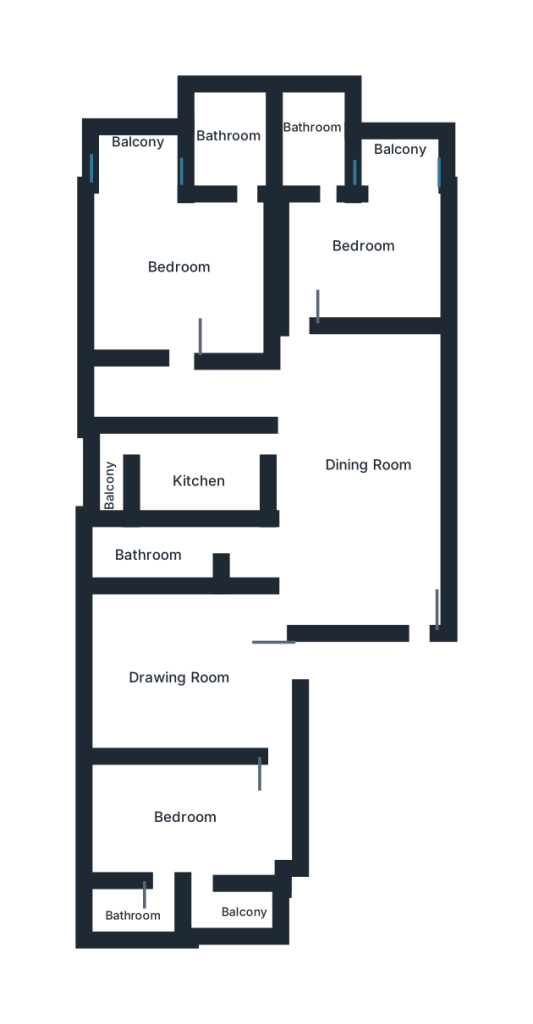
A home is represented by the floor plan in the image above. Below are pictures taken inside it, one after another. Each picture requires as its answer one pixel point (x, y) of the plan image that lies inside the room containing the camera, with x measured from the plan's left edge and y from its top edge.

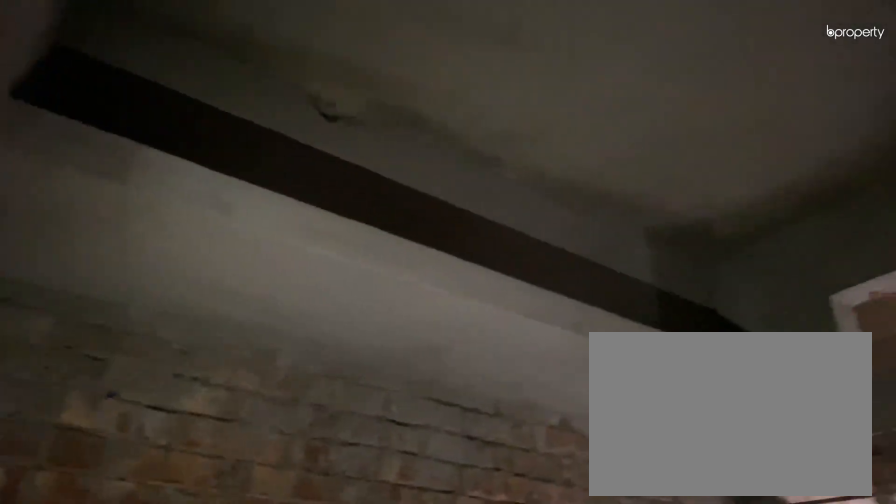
(206, 477)
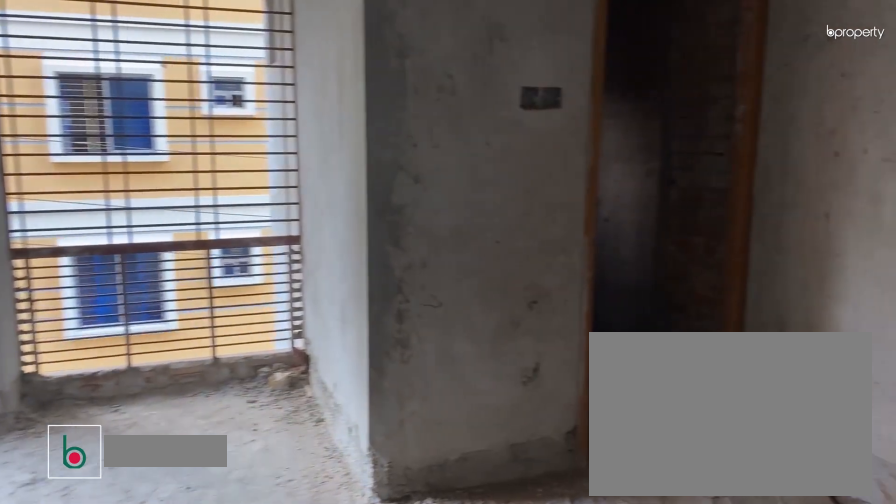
(172, 275)
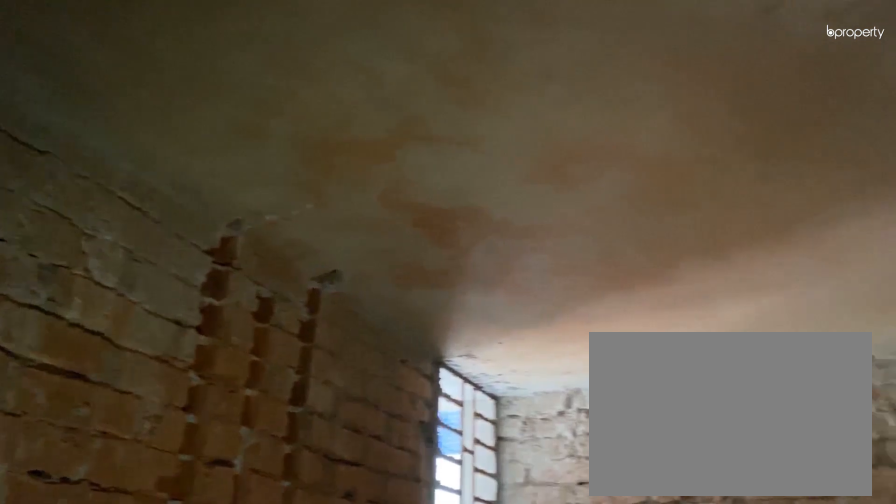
(224, 134)
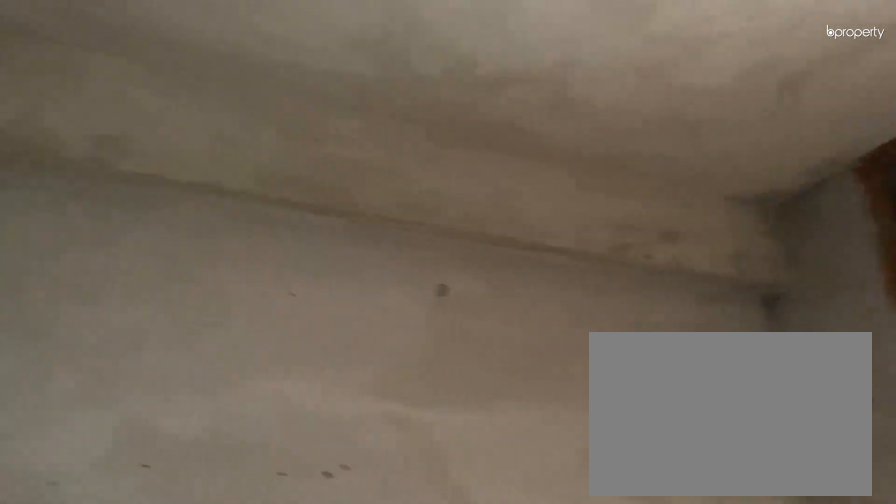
(373, 250)
